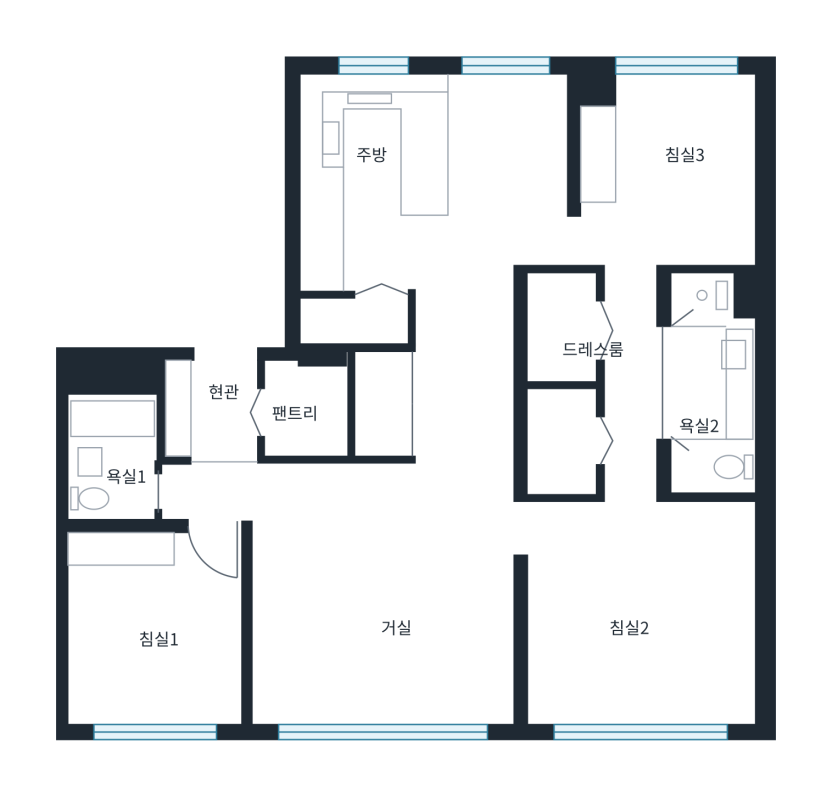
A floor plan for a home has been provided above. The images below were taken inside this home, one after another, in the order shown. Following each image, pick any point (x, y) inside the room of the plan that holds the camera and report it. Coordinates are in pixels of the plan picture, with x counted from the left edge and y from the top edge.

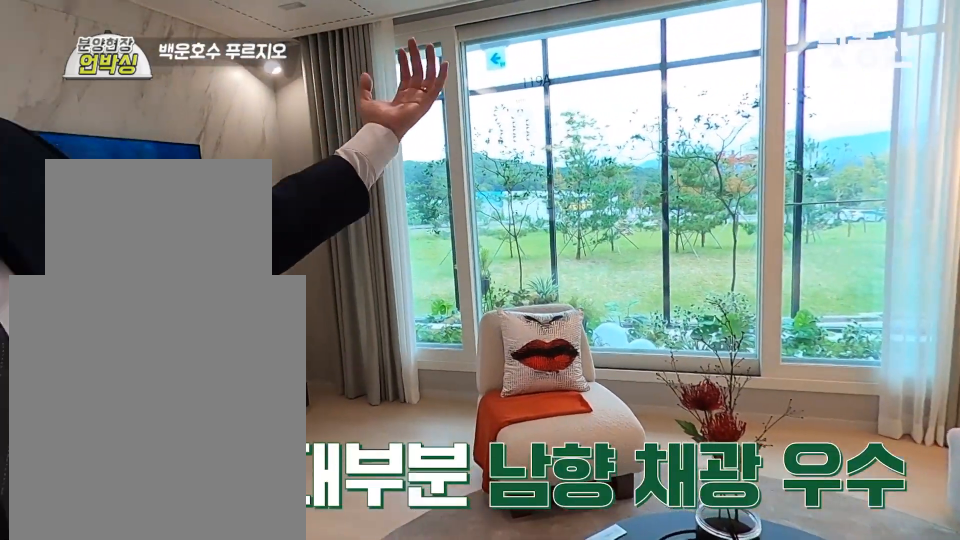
(400, 648)
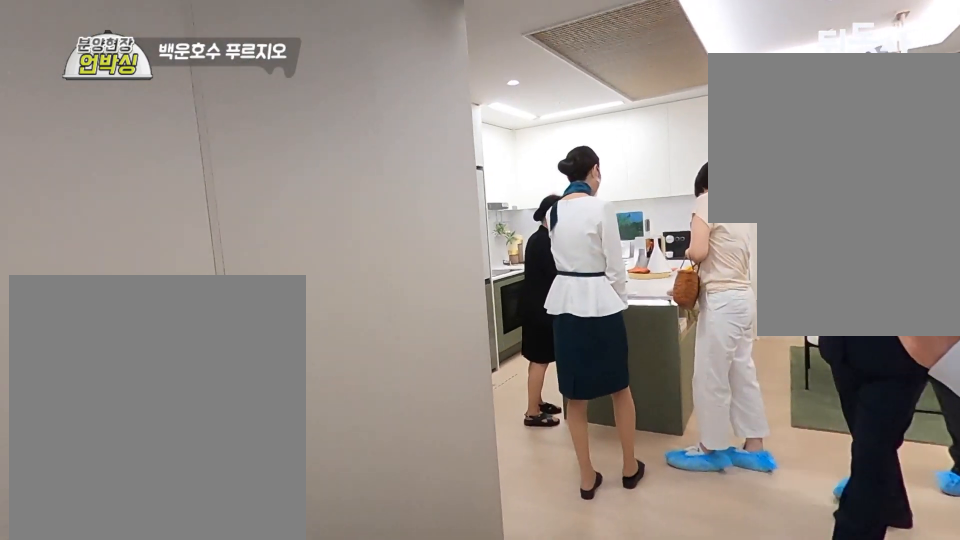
(464, 419)
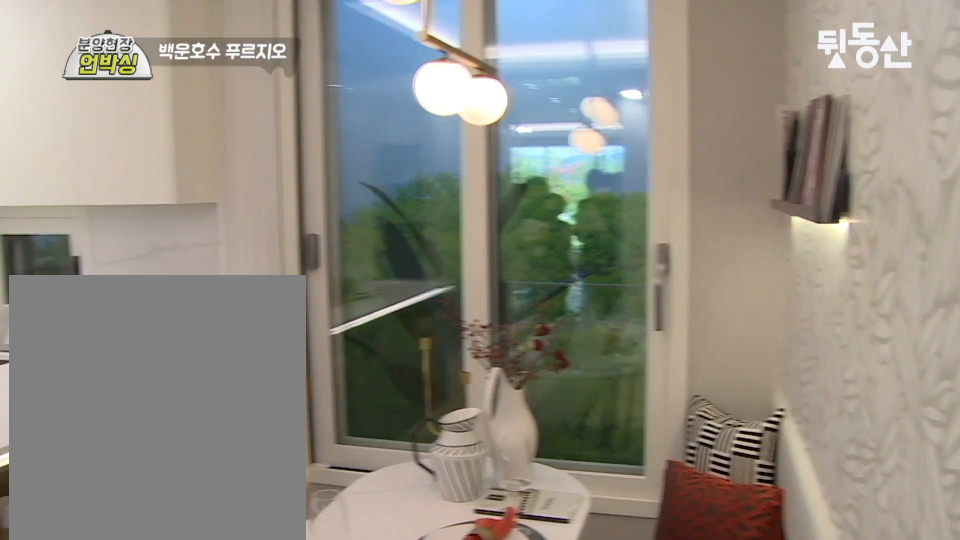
(504, 200)
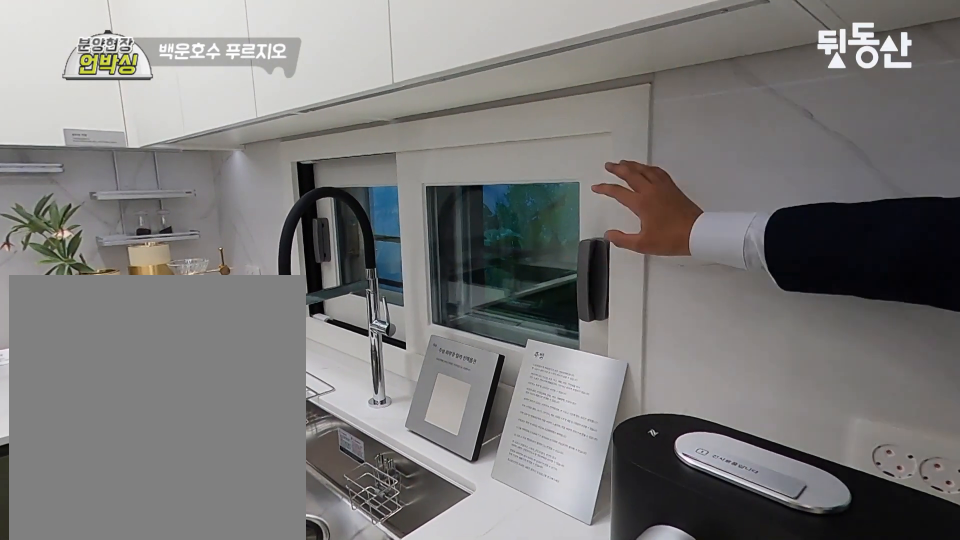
(504, 200)
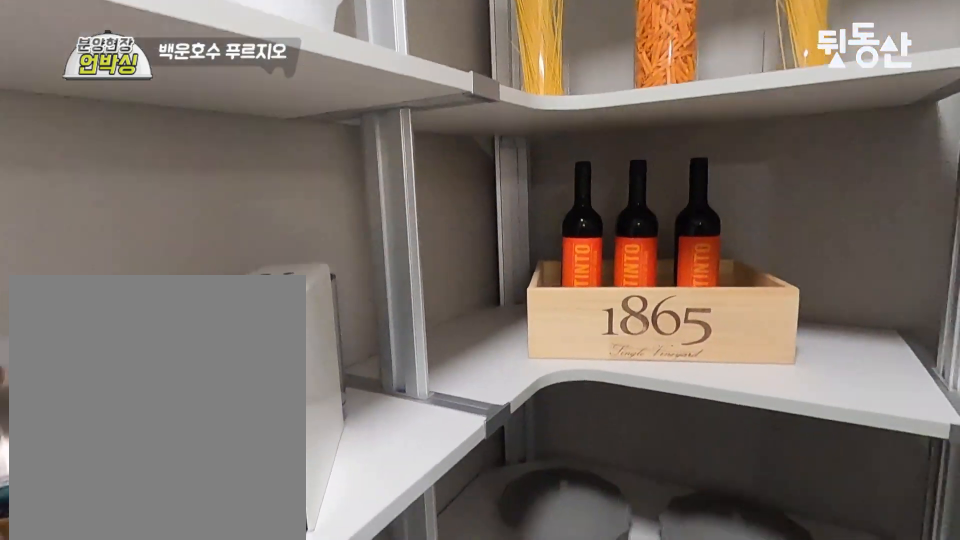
(383, 302)
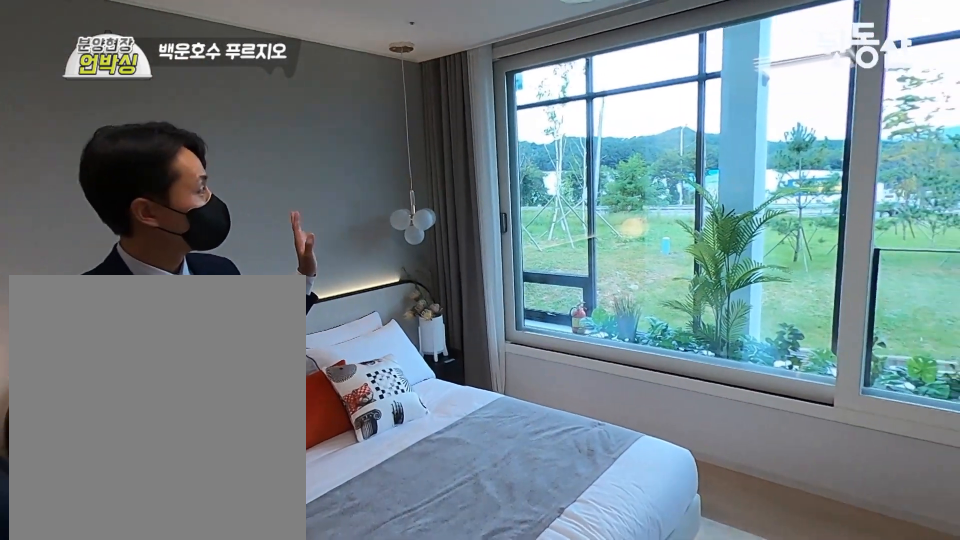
(639, 645)
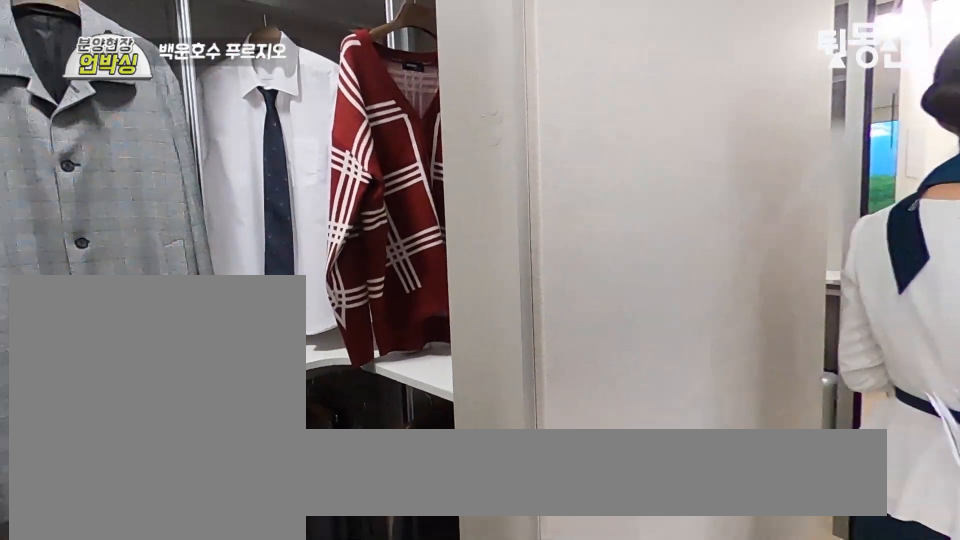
(624, 401)
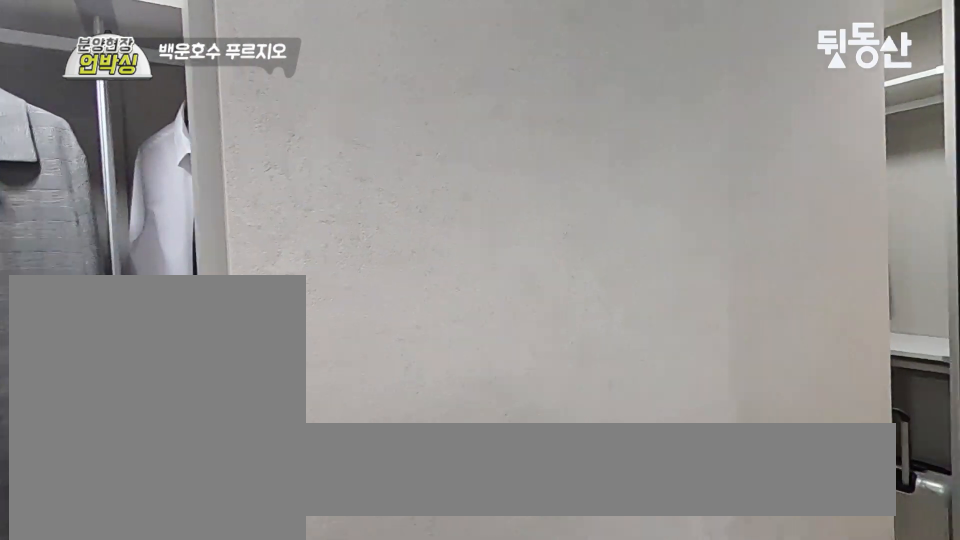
(624, 401)
